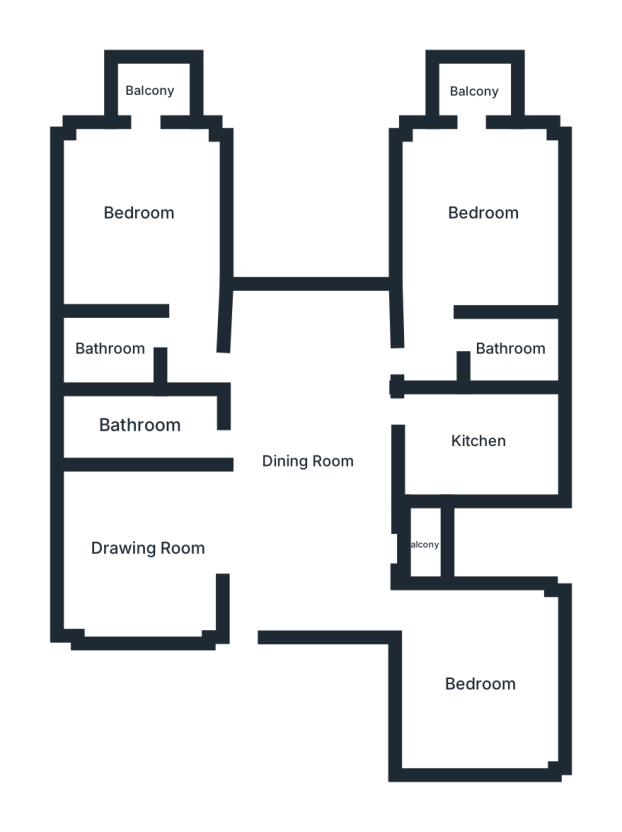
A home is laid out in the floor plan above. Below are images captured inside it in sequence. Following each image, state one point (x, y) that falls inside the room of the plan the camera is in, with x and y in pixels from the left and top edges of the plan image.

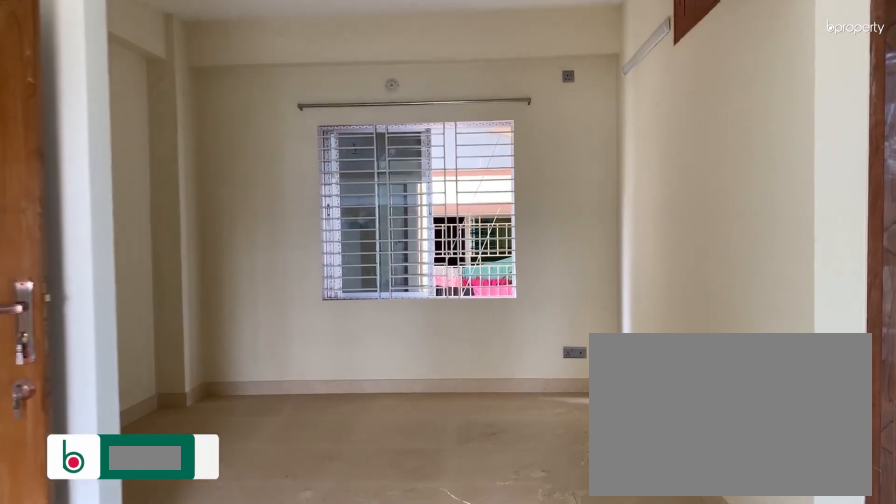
(149, 549)
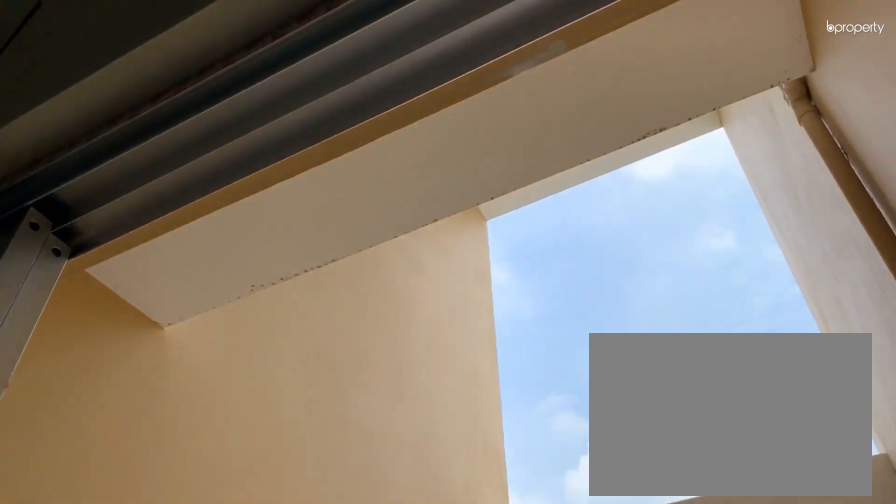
(419, 546)
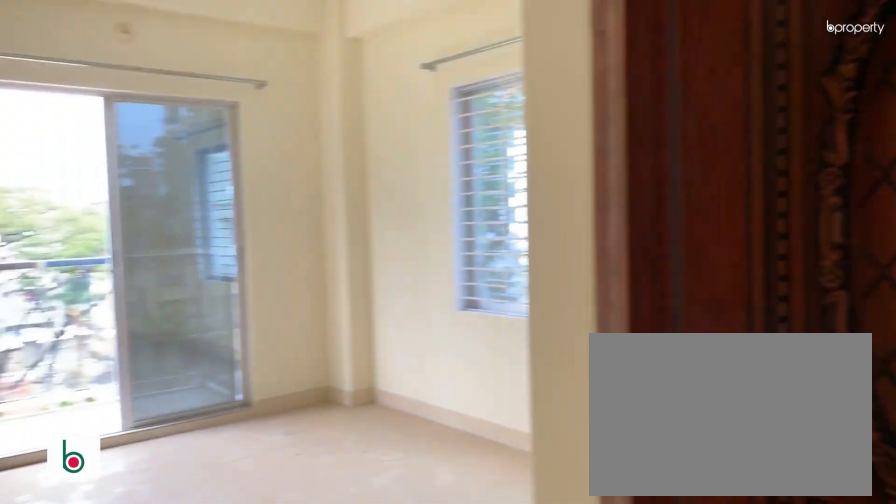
(480, 215)
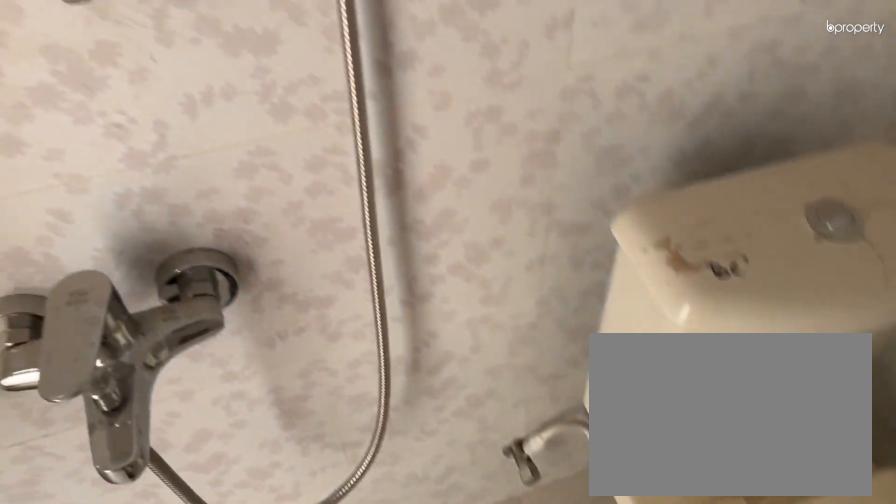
(110, 343)
